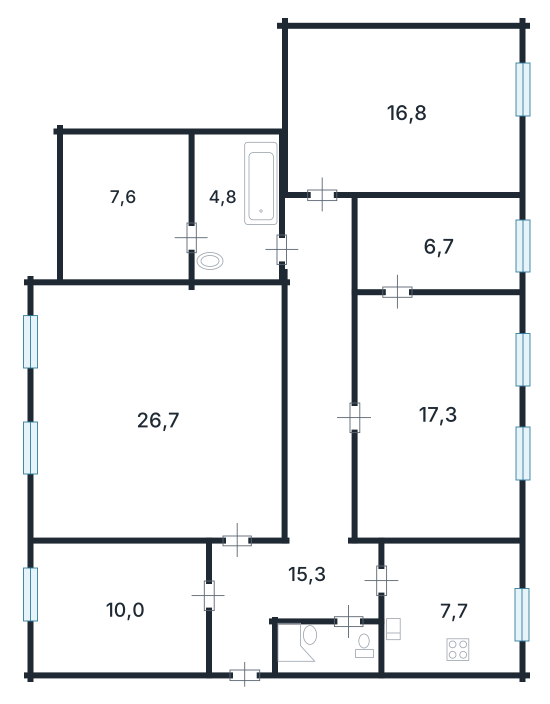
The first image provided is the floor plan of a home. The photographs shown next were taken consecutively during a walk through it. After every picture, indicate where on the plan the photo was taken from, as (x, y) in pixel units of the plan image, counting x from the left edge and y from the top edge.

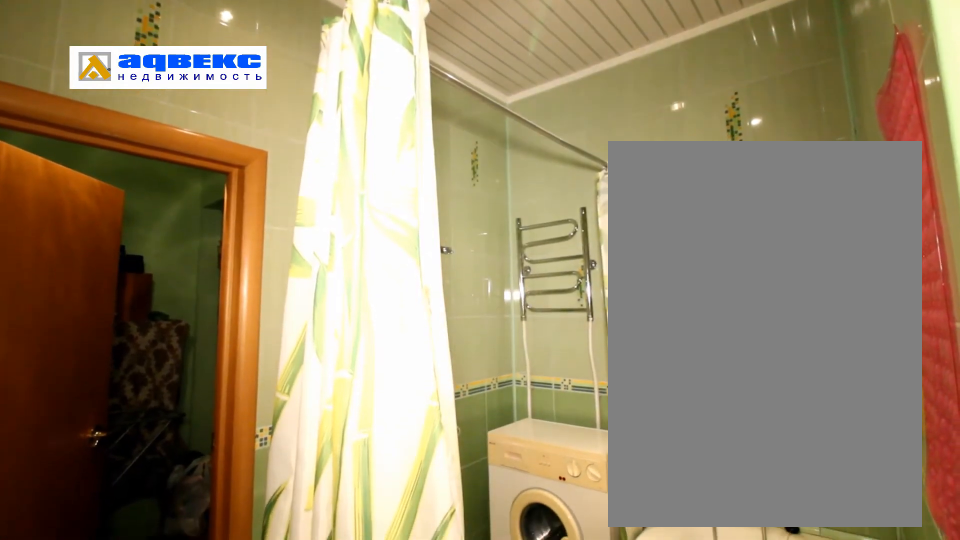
(218, 271)
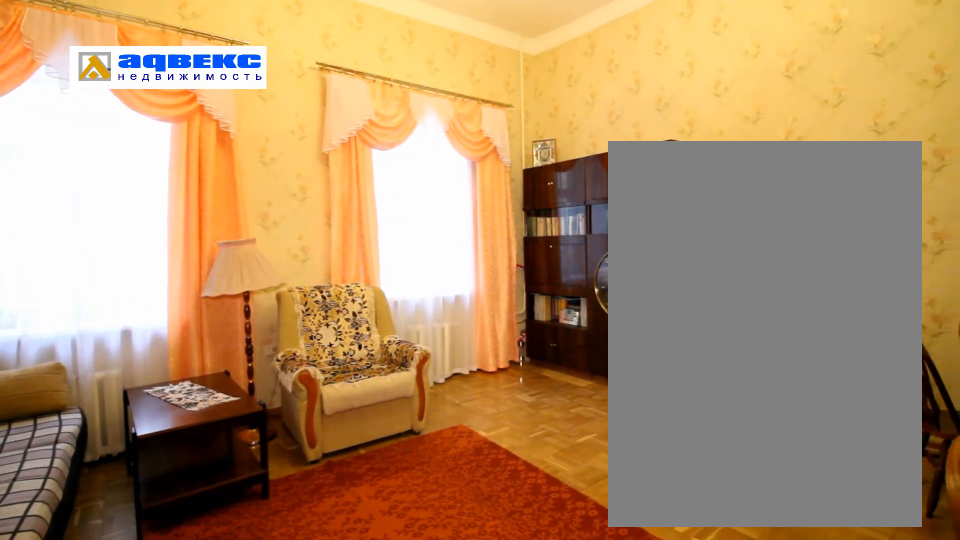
(108, 448)
